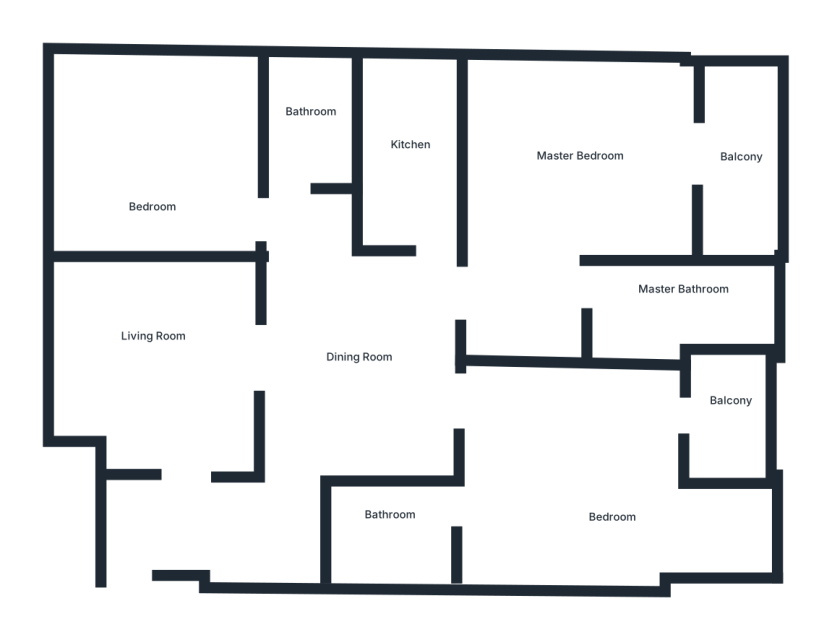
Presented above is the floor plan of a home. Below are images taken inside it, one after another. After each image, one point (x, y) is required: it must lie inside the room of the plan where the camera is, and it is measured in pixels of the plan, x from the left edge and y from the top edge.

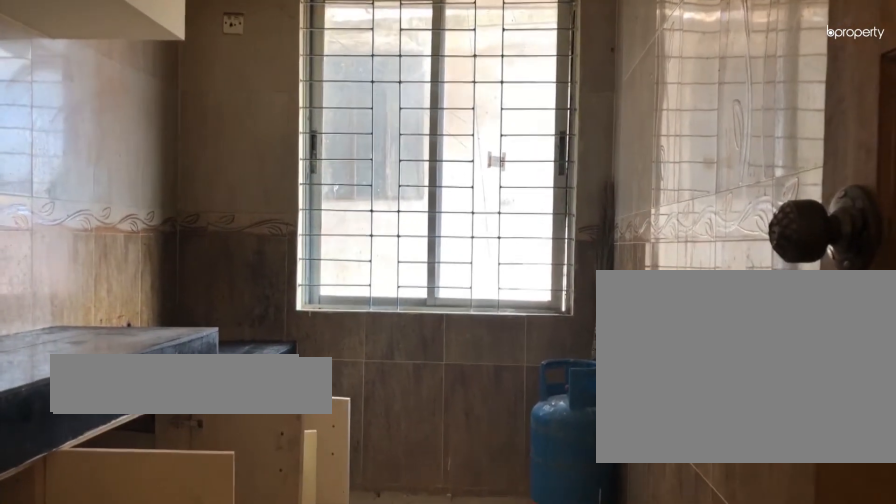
(411, 154)
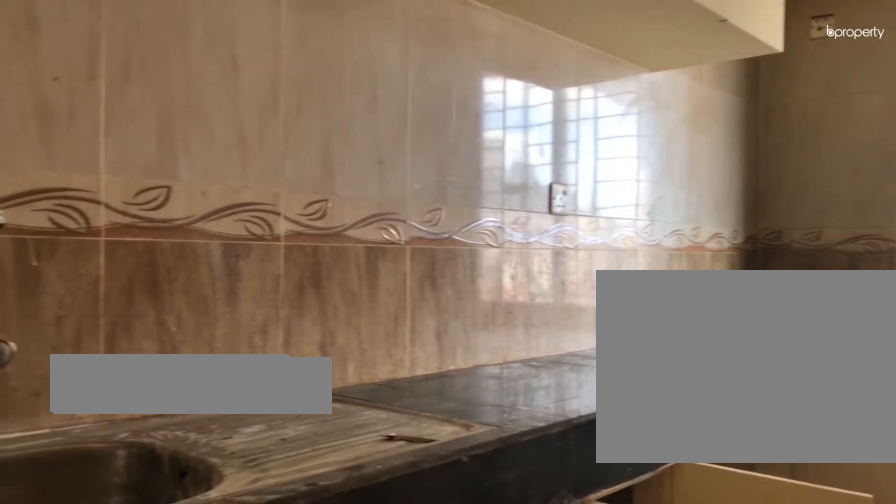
(411, 154)
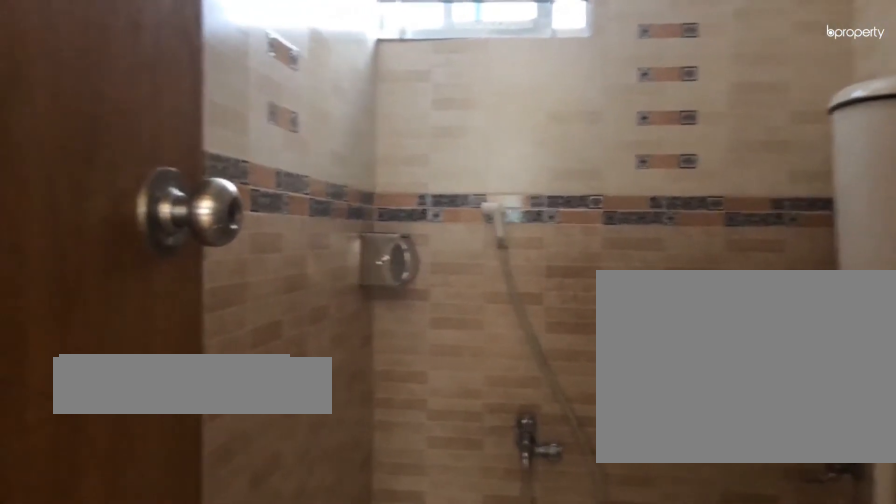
(311, 111)
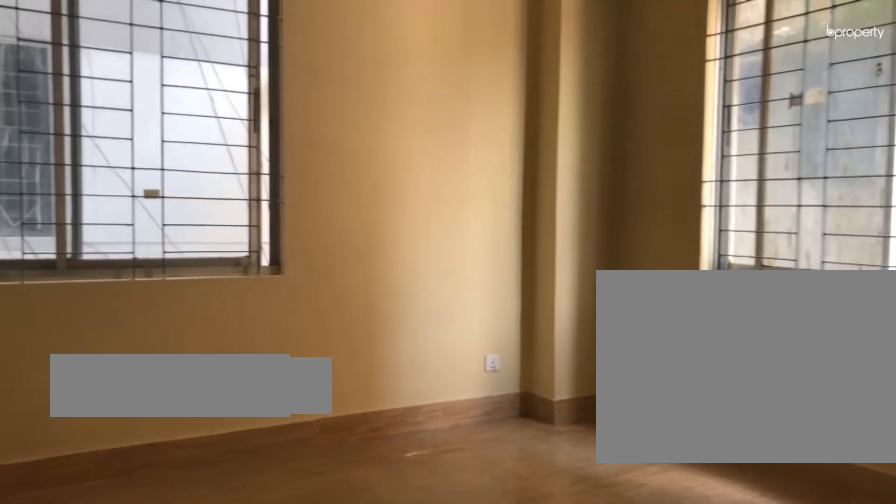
(157, 135)
